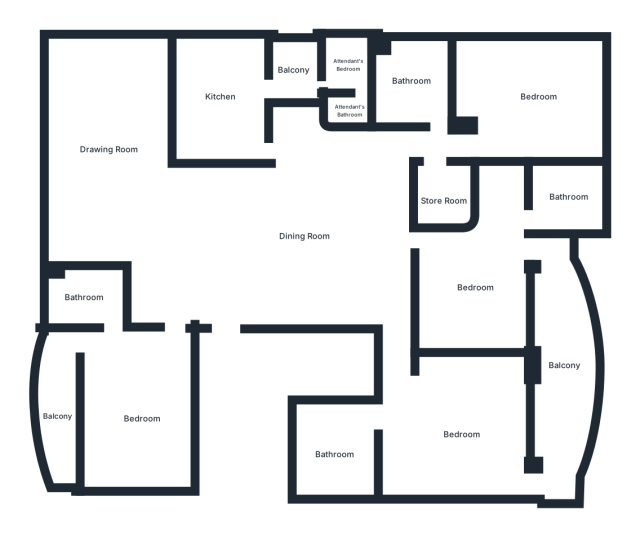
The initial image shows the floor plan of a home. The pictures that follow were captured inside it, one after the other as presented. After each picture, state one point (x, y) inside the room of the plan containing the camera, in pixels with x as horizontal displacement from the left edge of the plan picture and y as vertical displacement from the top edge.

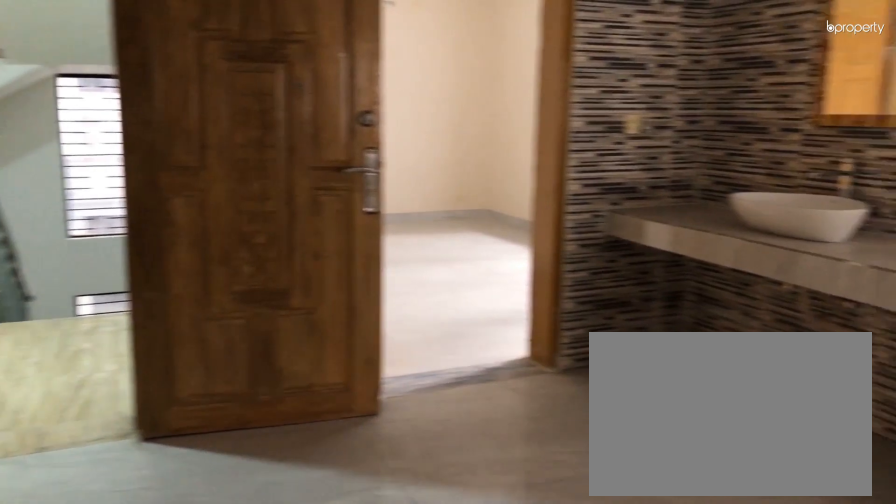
(305, 235)
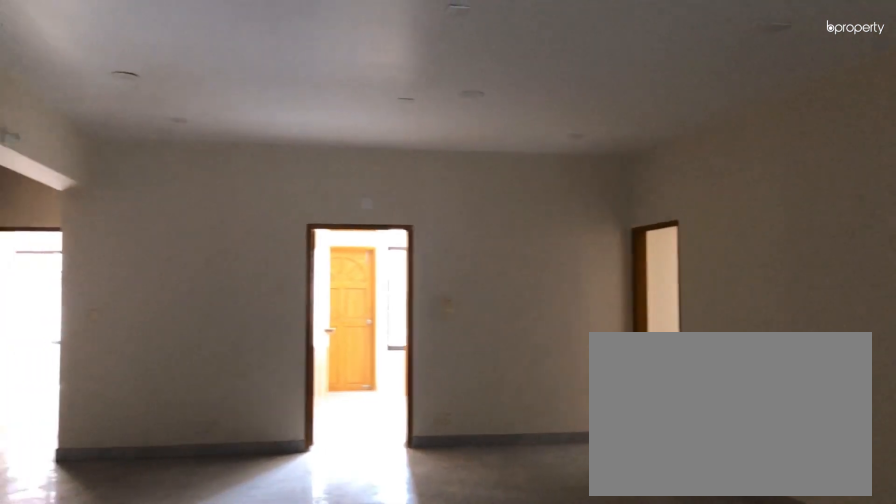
(305, 235)
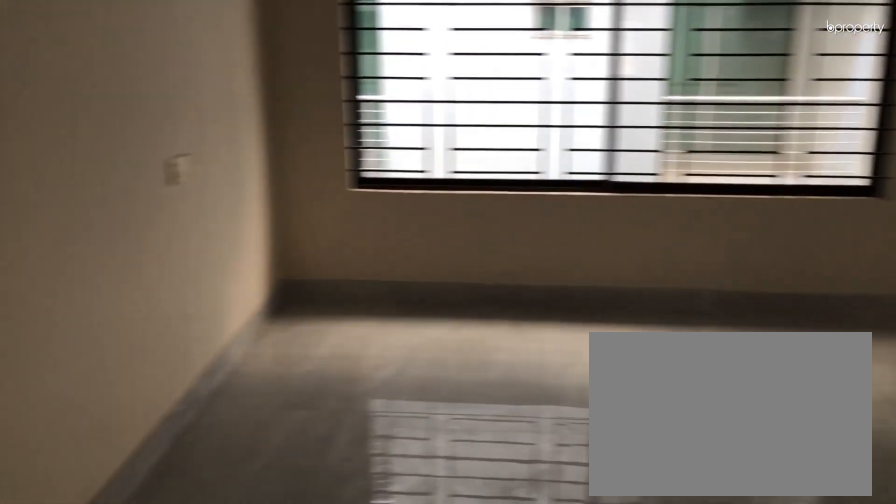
(106, 130)
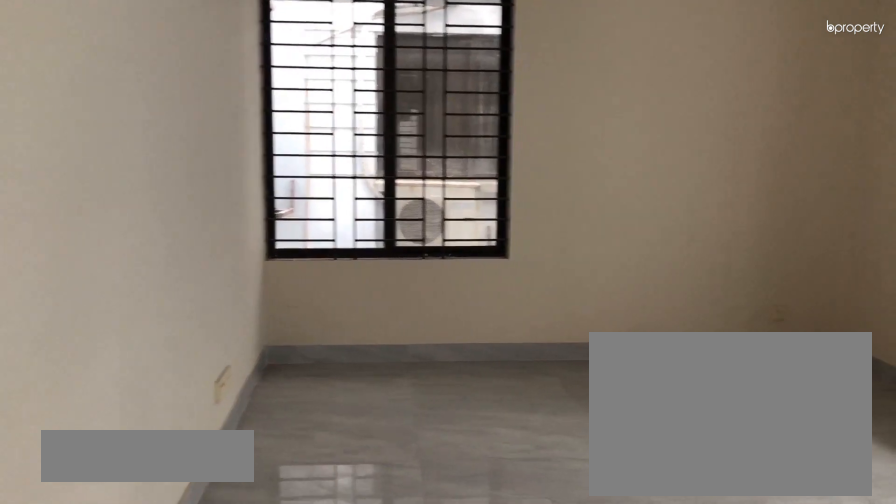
(136, 419)
